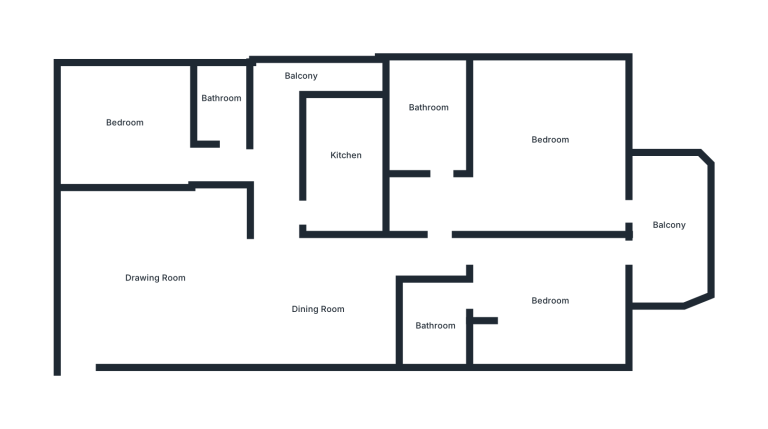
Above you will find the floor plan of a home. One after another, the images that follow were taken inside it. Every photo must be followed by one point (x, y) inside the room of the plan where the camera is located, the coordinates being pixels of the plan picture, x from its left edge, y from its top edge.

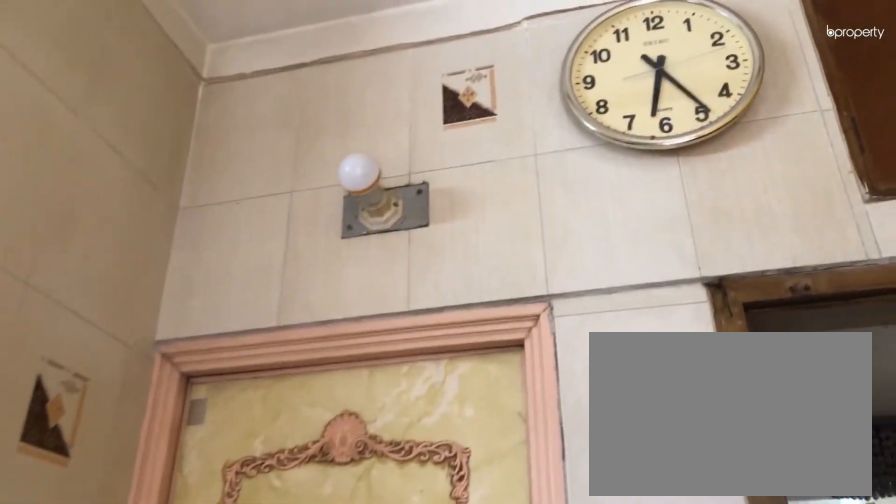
(546, 300)
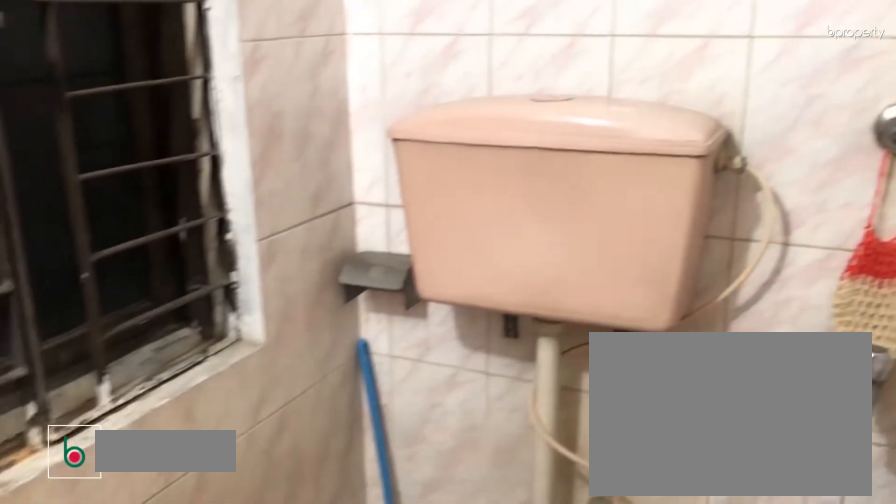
(433, 324)
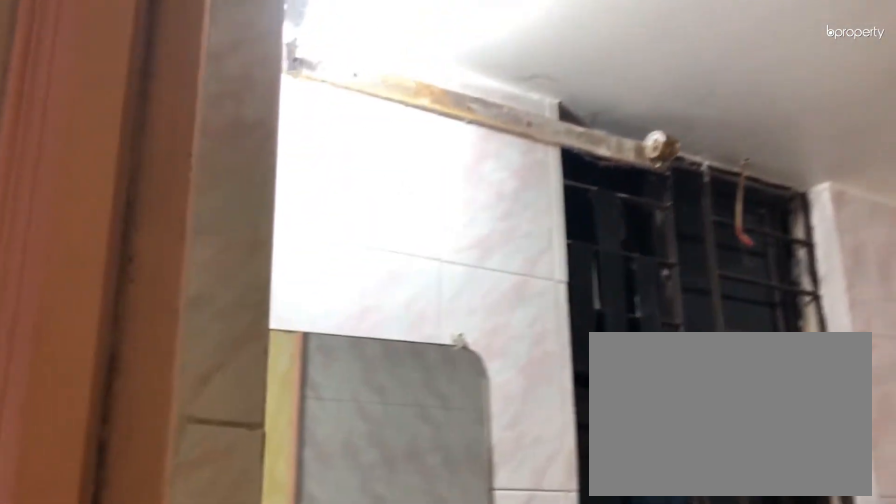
(433, 324)
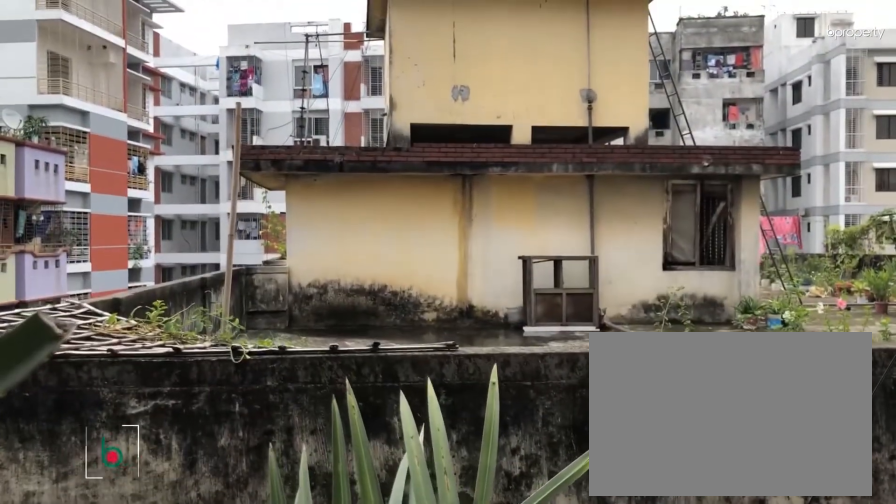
(668, 230)
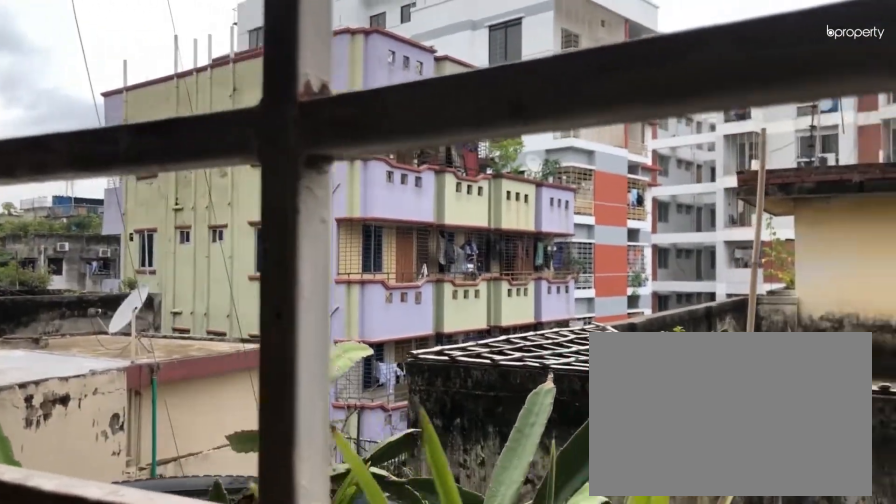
(668, 230)
